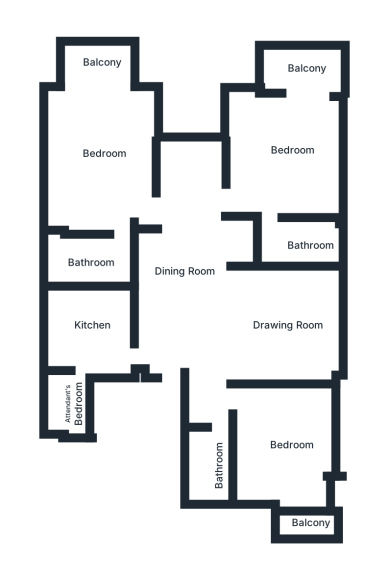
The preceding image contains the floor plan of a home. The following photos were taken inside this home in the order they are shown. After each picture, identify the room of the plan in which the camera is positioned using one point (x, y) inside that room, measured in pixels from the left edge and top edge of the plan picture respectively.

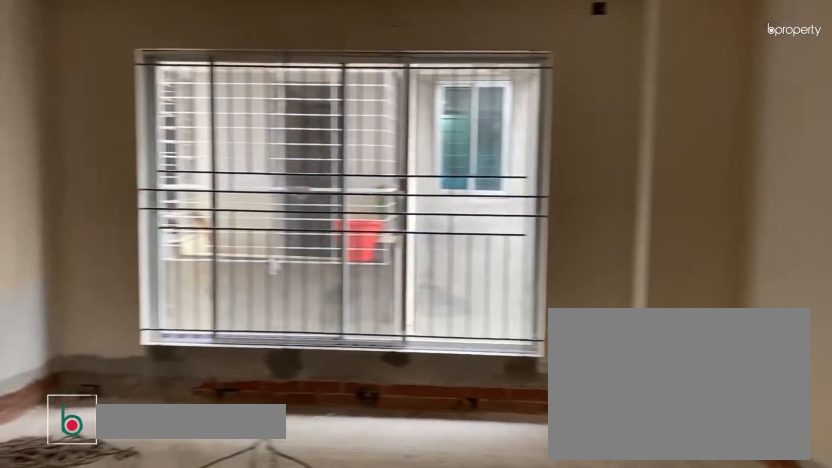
(277, 325)
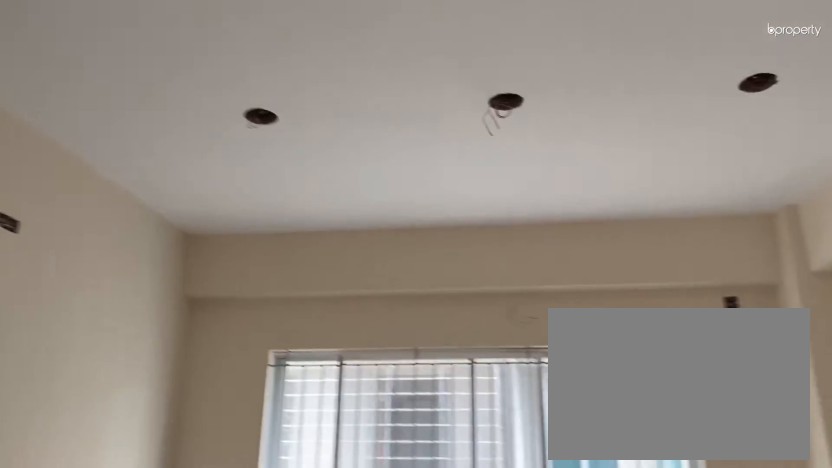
(277, 325)
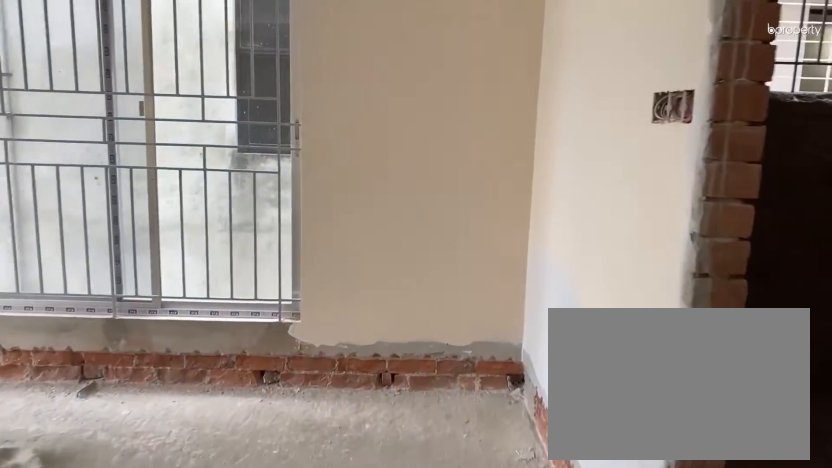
(280, 150)
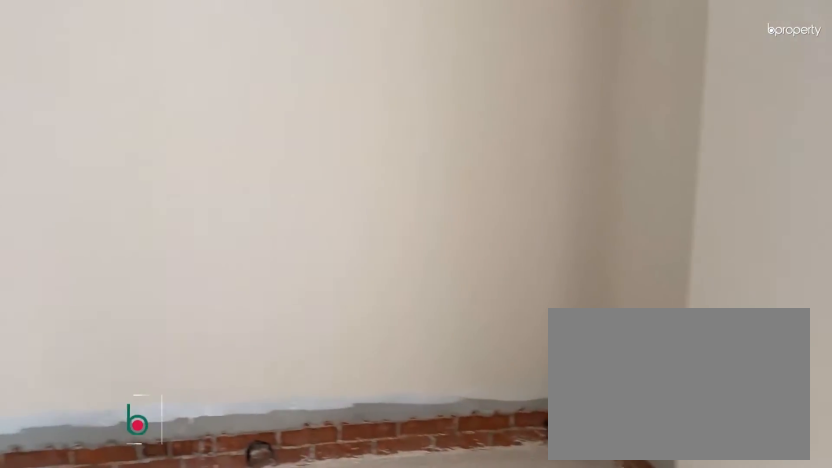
(280, 150)
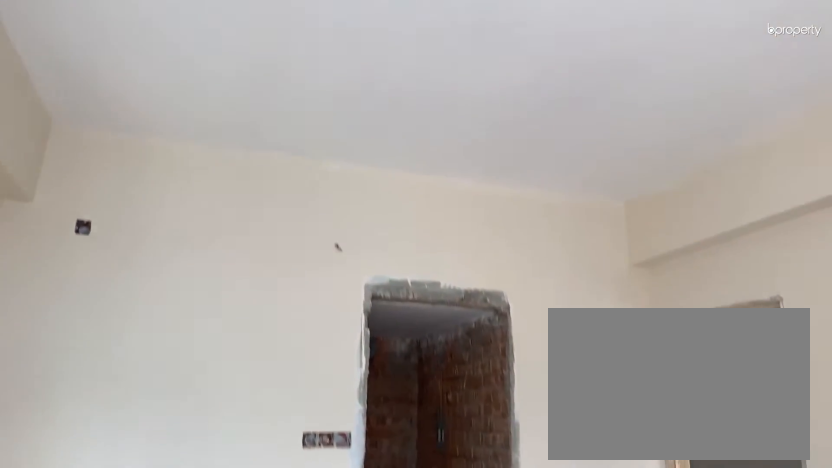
(280, 150)
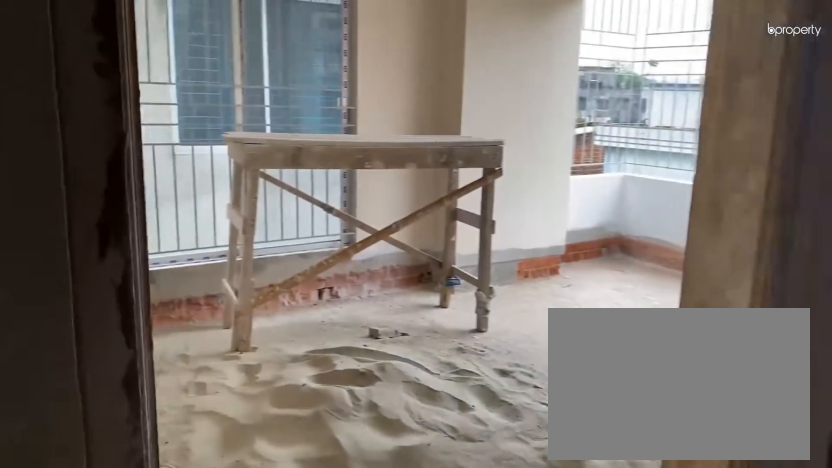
(291, 445)
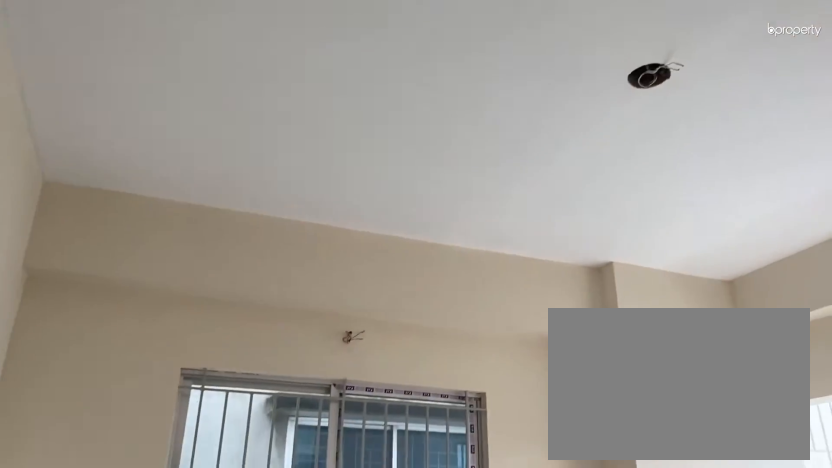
(291, 445)
